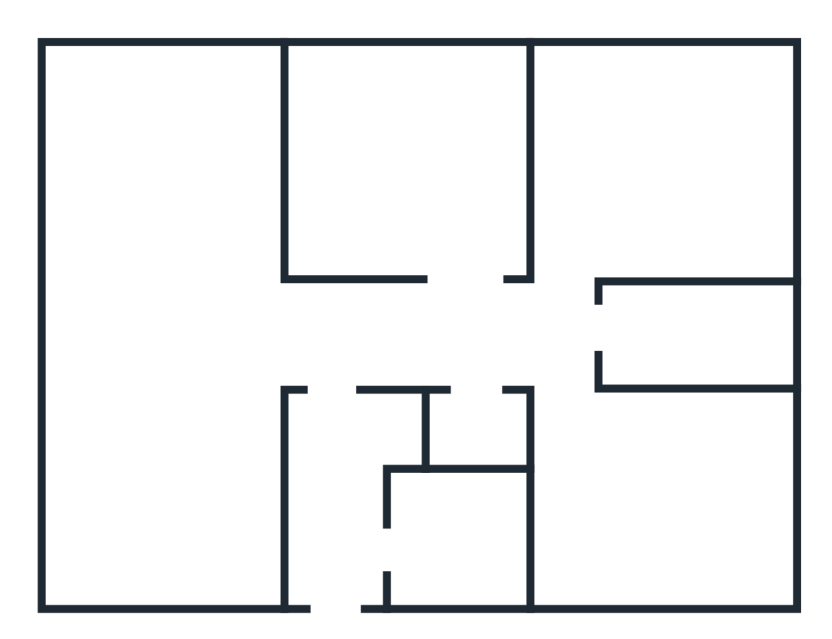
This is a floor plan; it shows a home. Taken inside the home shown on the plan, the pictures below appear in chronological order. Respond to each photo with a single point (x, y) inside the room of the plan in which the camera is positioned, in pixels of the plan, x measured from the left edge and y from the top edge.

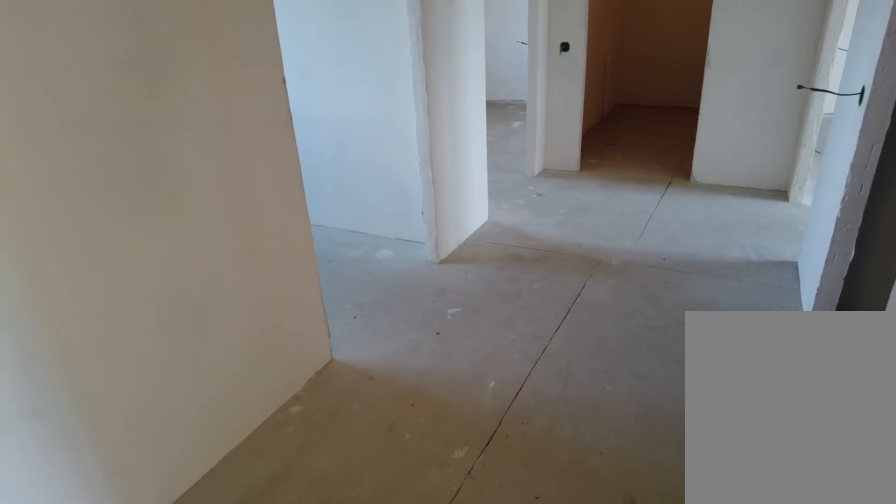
(336, 362)
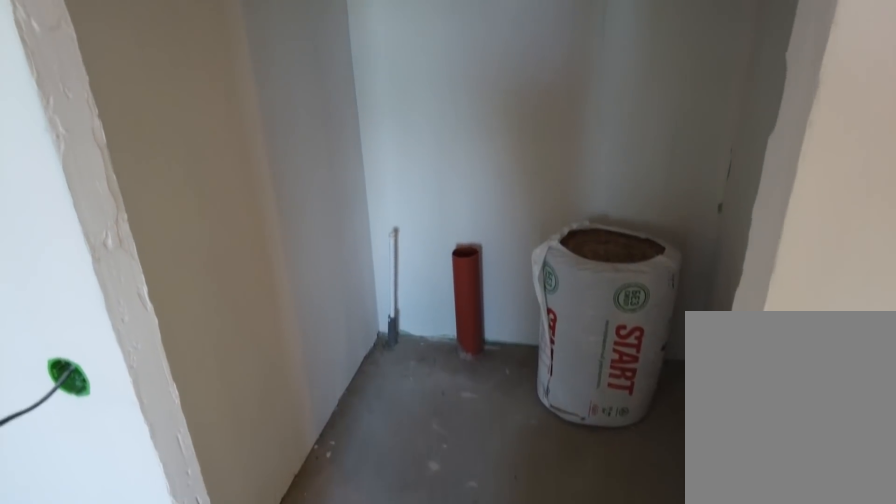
(488, 355)
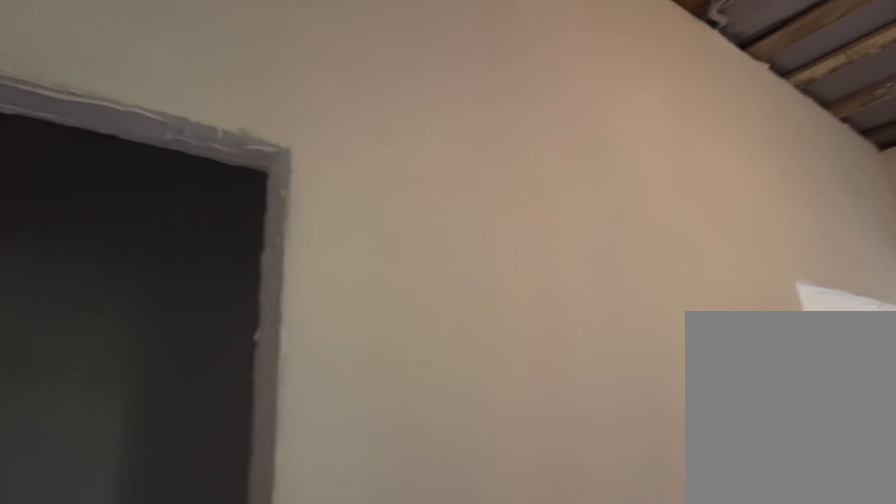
(488, 355)
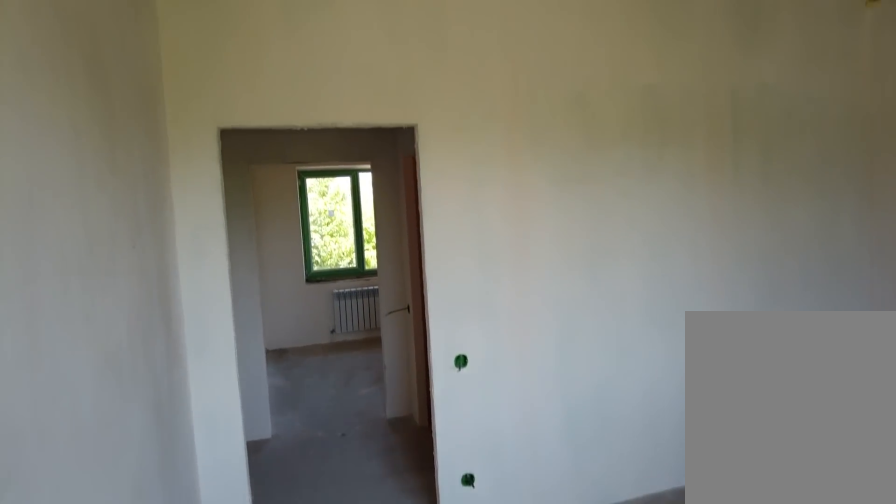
(607, 525)
